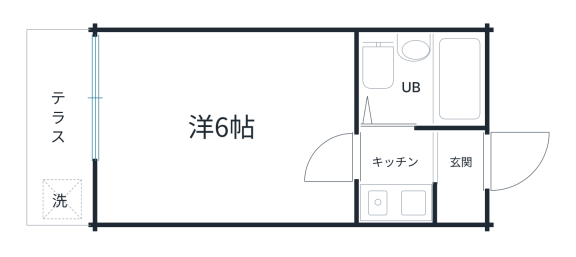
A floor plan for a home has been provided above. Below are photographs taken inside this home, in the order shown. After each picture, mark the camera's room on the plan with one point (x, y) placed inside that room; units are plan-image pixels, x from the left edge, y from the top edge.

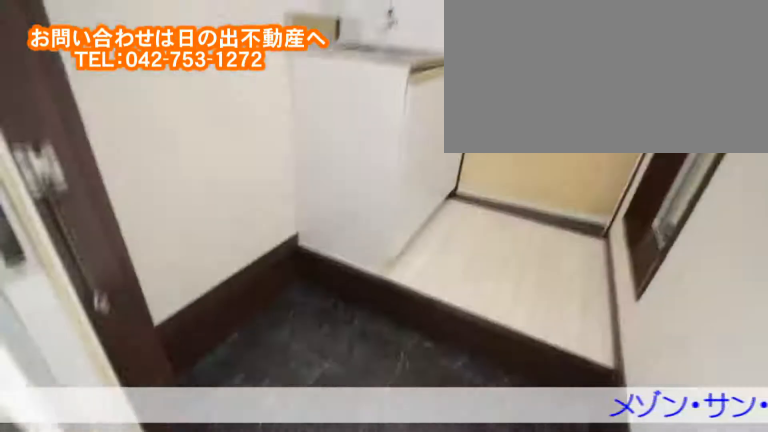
(441, 160)
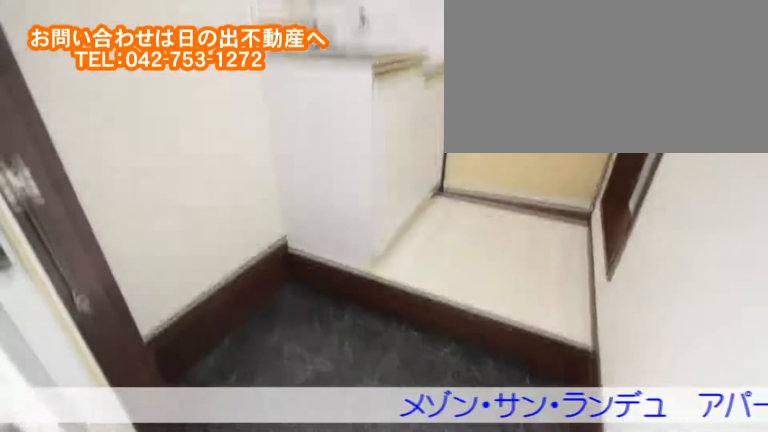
(441, 160)
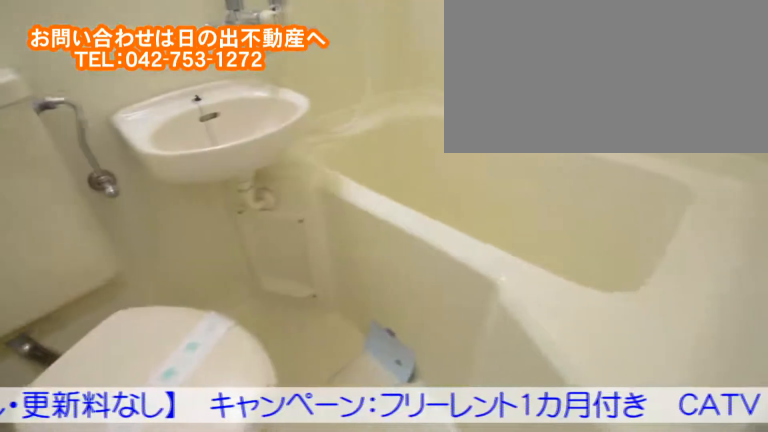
(448, 82)
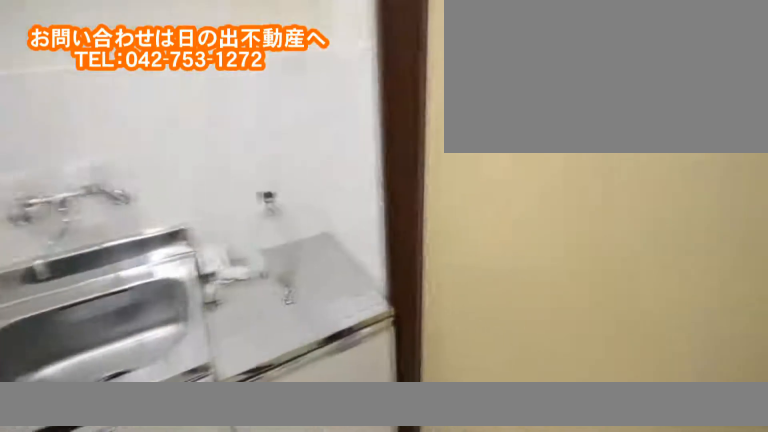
(397, 152)
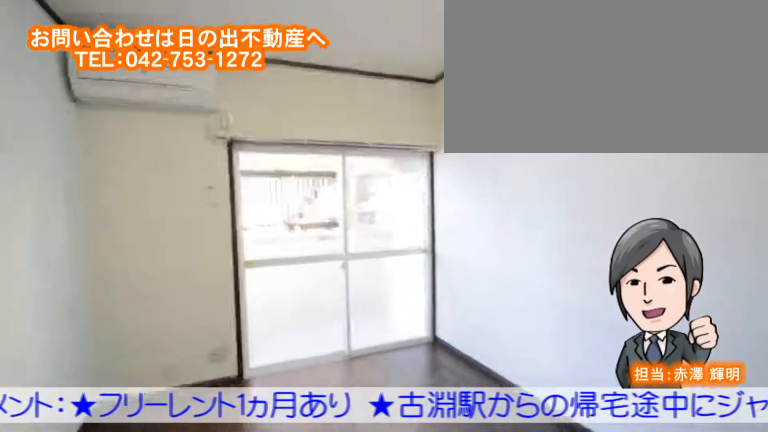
(156, 122)
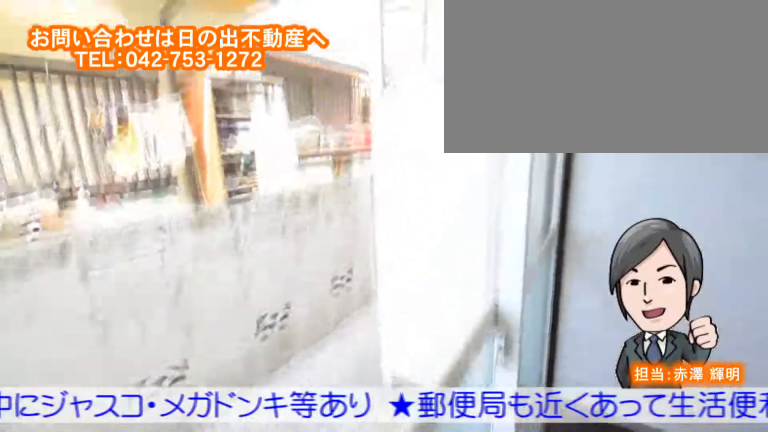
(156, 122)
